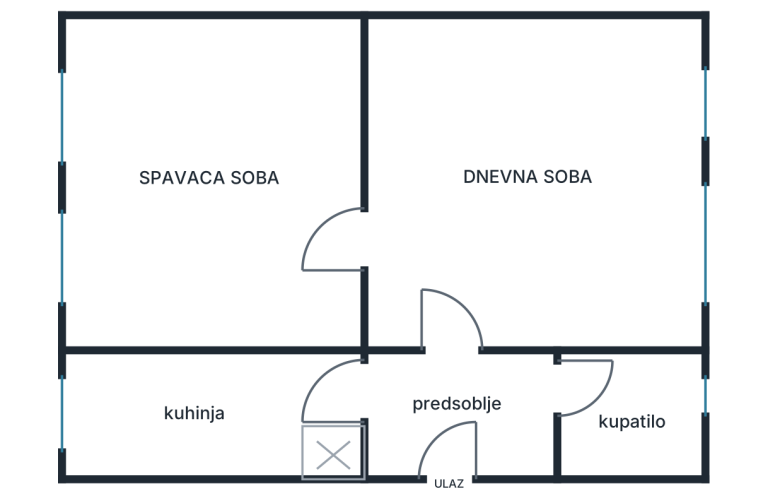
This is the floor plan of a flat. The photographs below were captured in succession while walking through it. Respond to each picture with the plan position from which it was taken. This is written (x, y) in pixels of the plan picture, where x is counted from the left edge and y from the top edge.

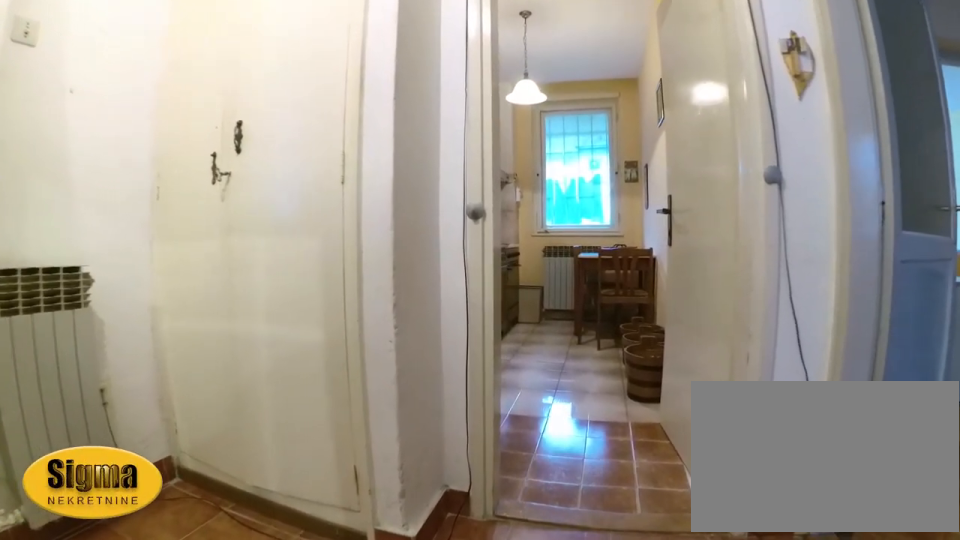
(500, 403)
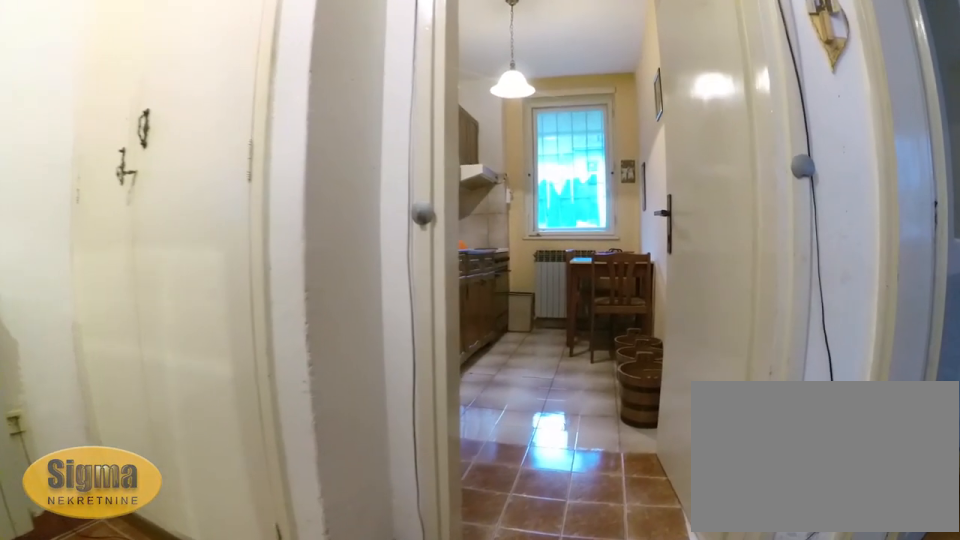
(483, 403)
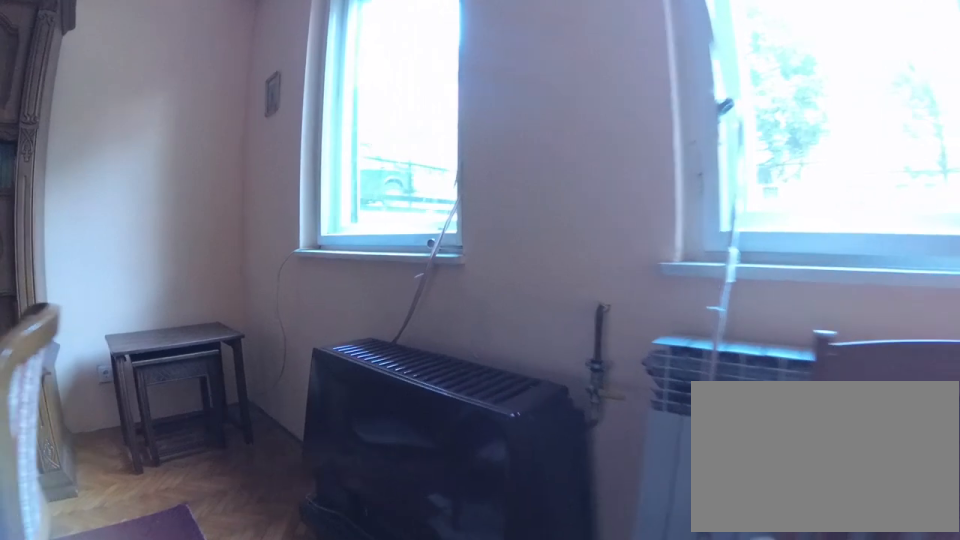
(604, 263)
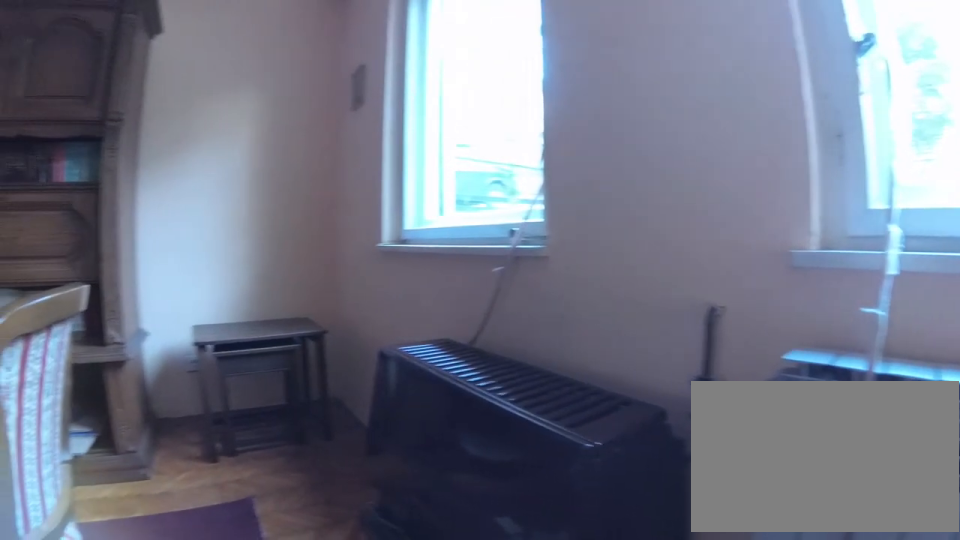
(617, 253)
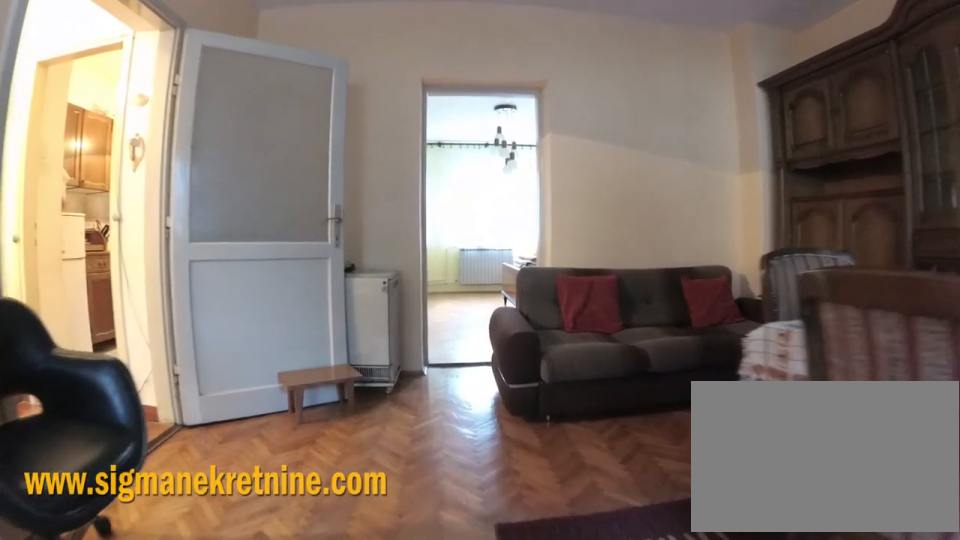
(623, 254)
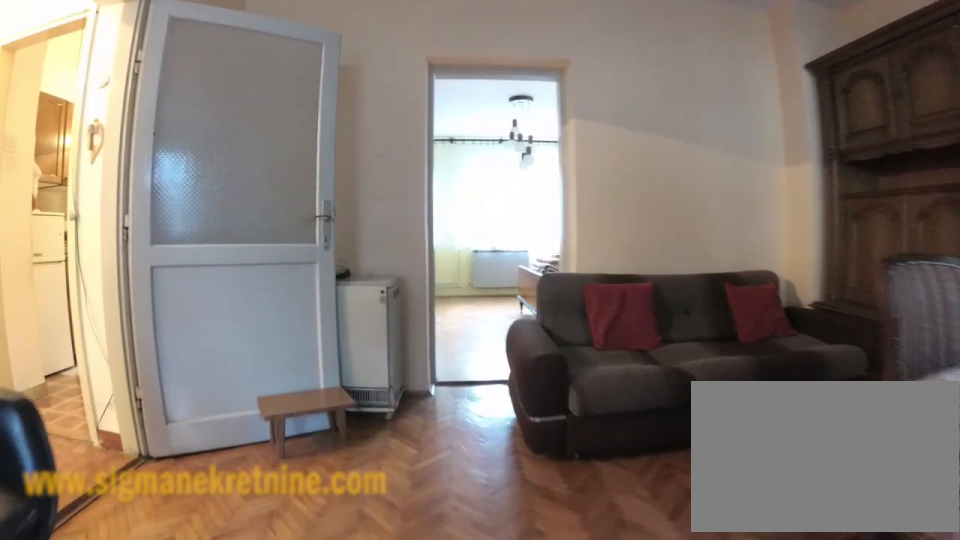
(598, 253)
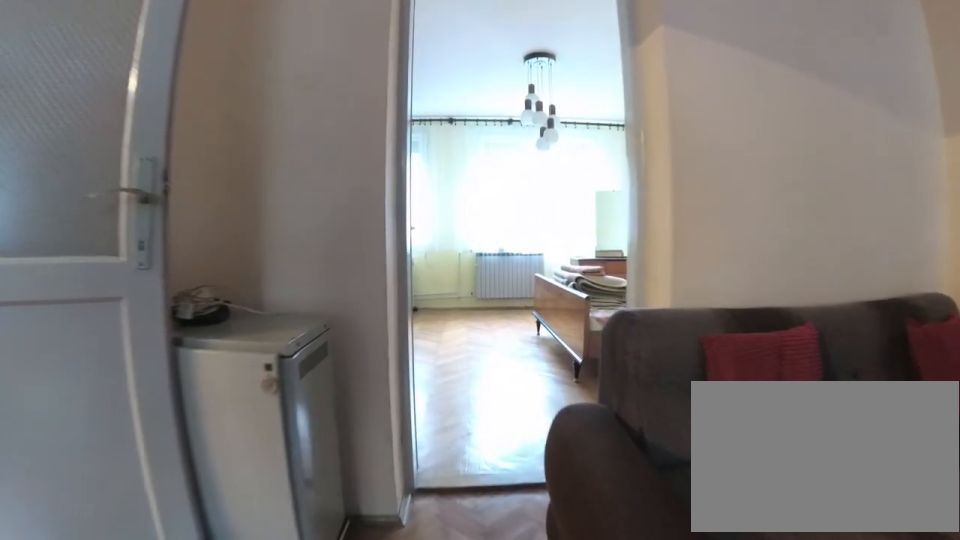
(511, 254)
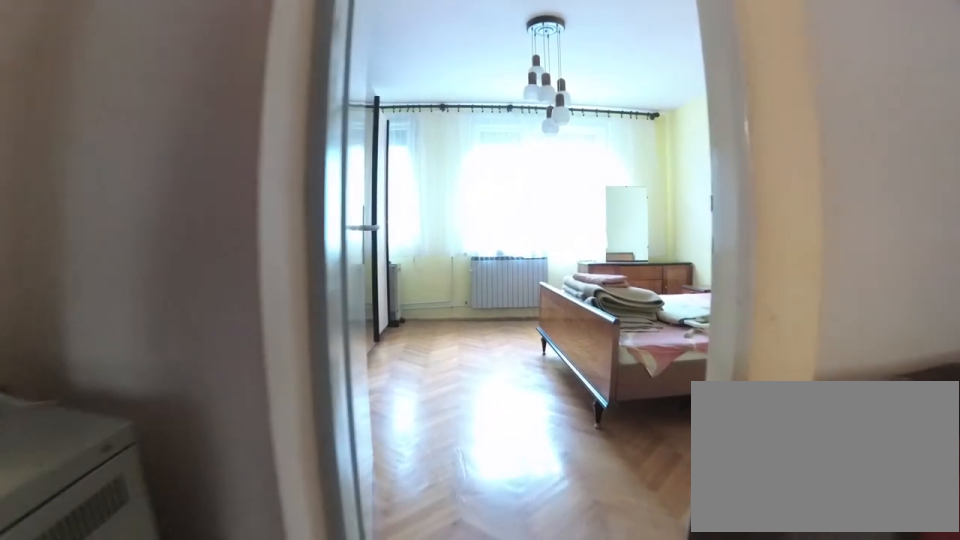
(461, 254)
